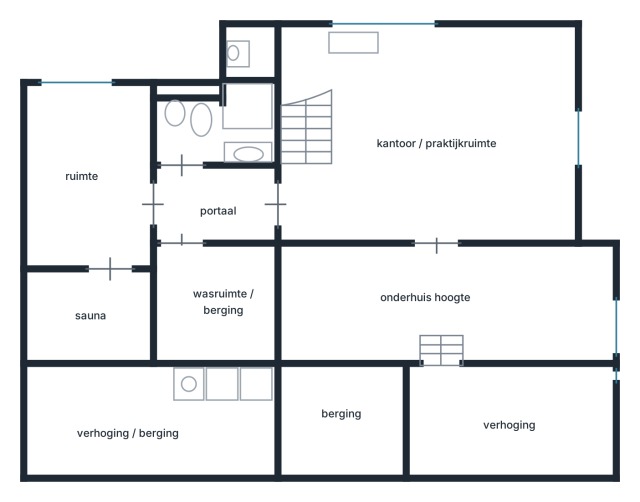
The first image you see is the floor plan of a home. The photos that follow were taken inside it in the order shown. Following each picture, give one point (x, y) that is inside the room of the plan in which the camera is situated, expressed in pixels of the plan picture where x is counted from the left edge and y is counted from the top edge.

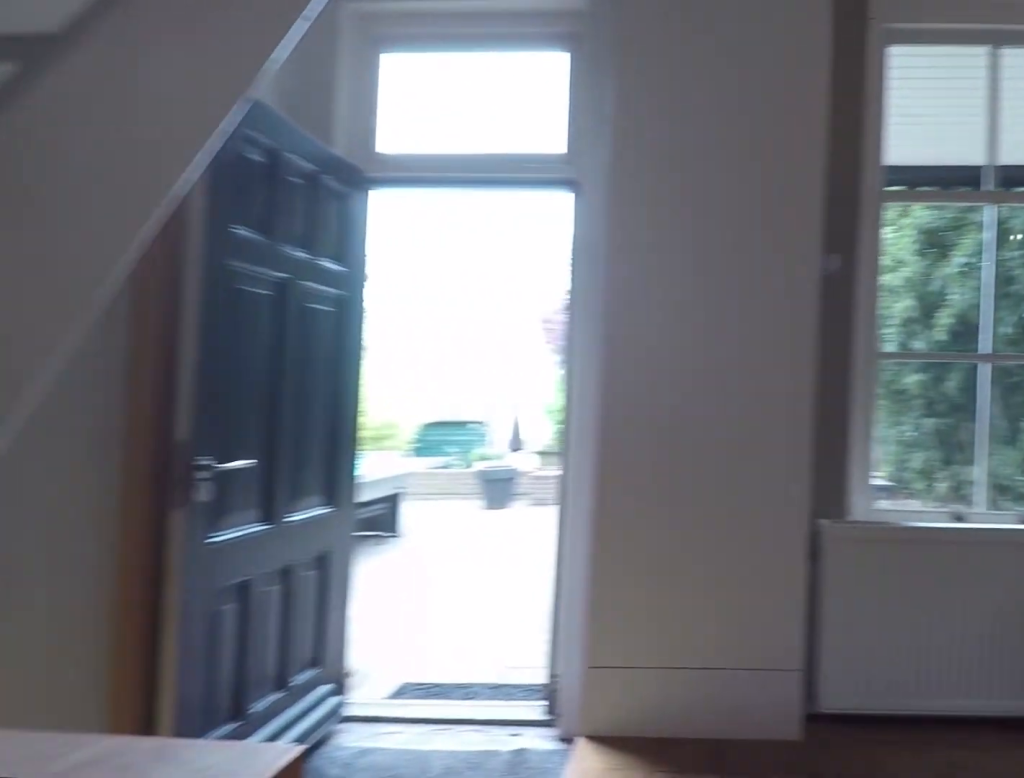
(410, 157)
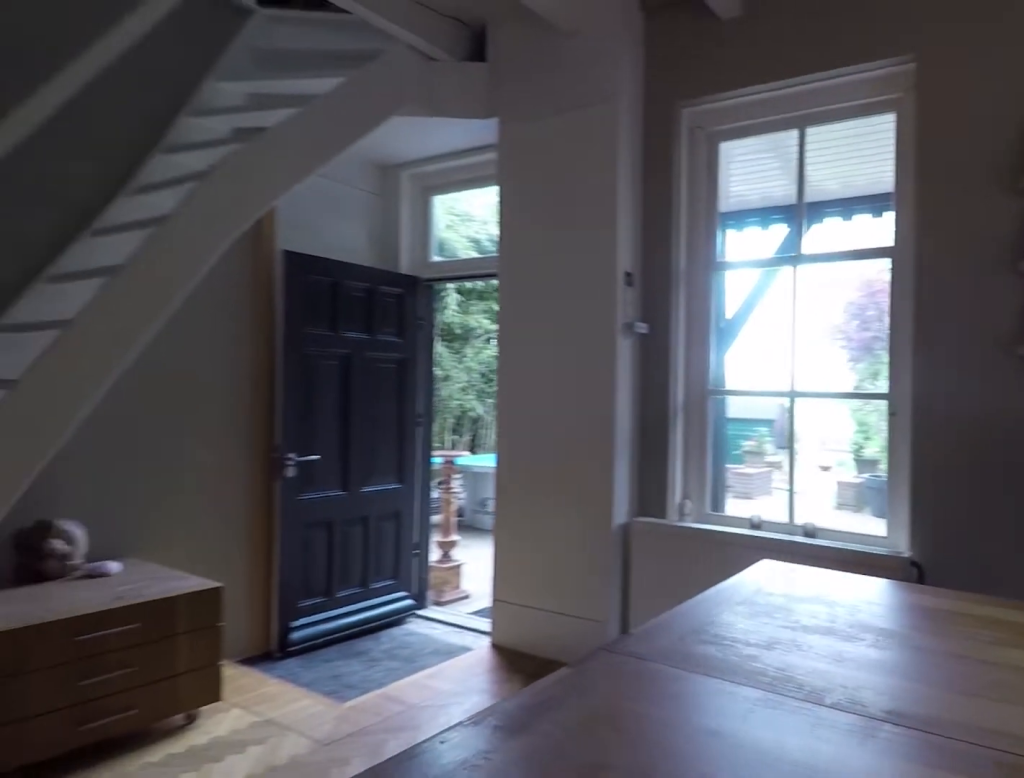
(410, 157)
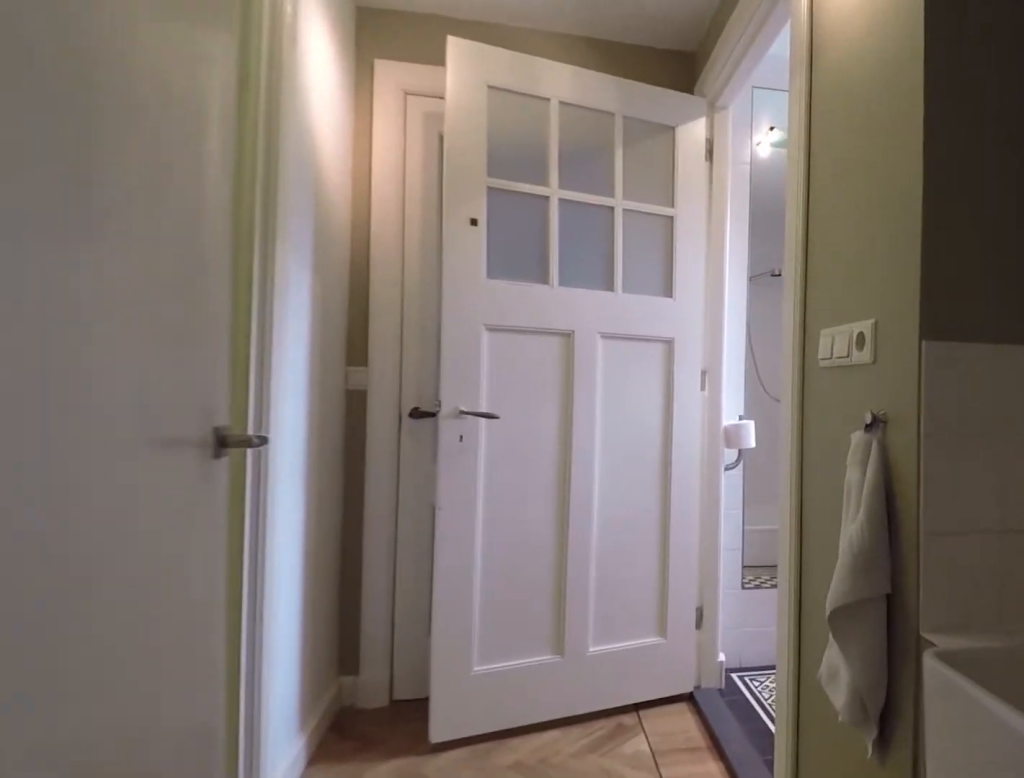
(215, 205)
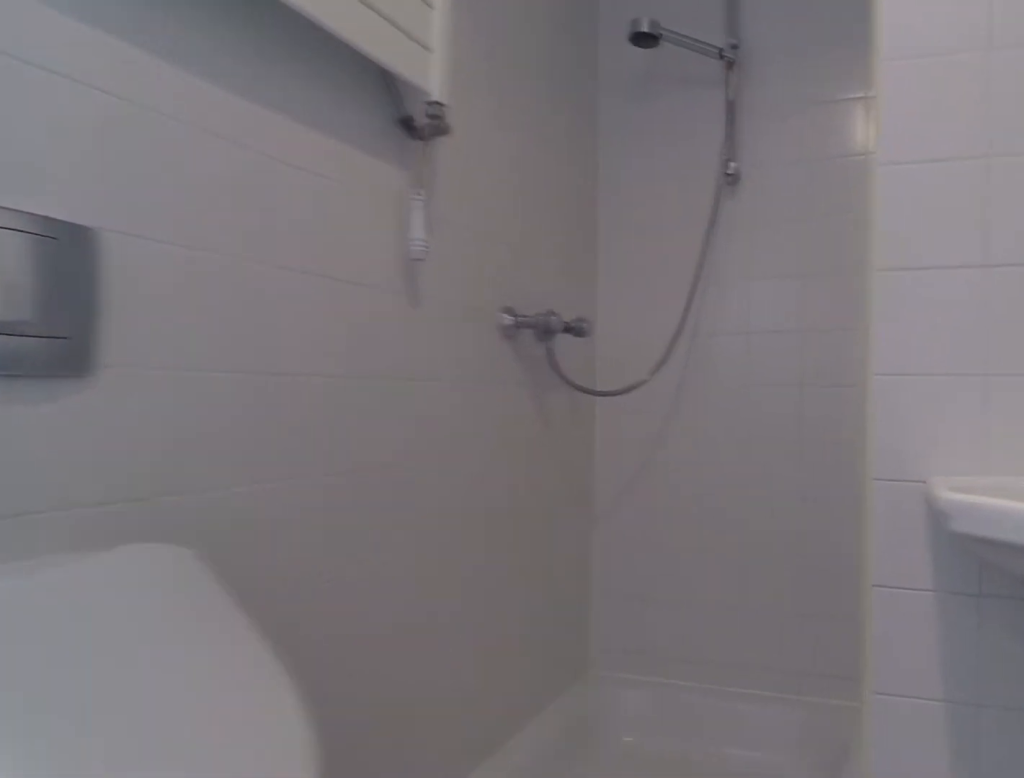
(219, 128)
